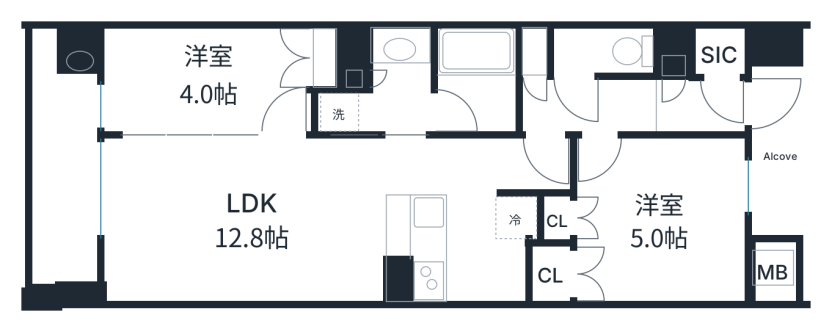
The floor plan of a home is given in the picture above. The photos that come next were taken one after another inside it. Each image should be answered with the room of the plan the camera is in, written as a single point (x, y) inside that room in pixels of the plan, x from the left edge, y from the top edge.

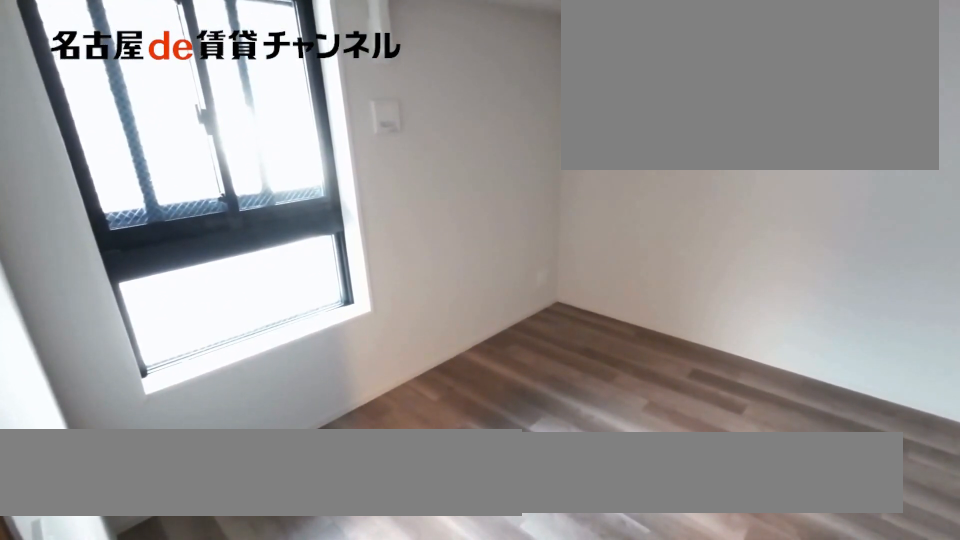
(659, 217)
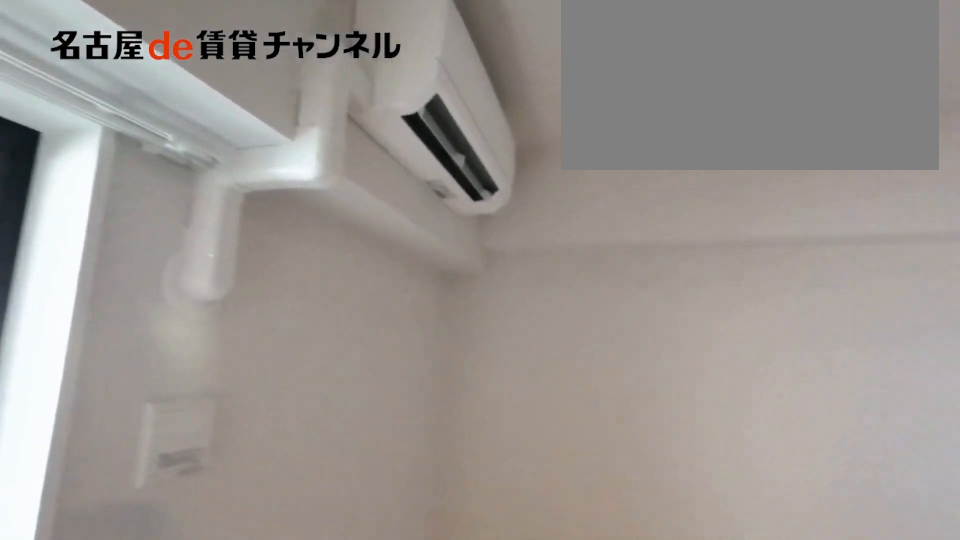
(659, 217)
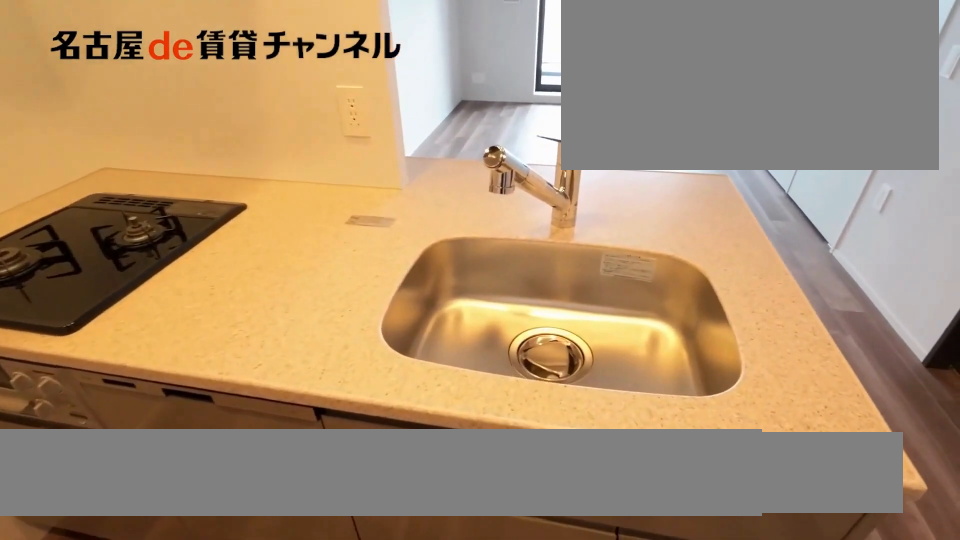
(451, 248)
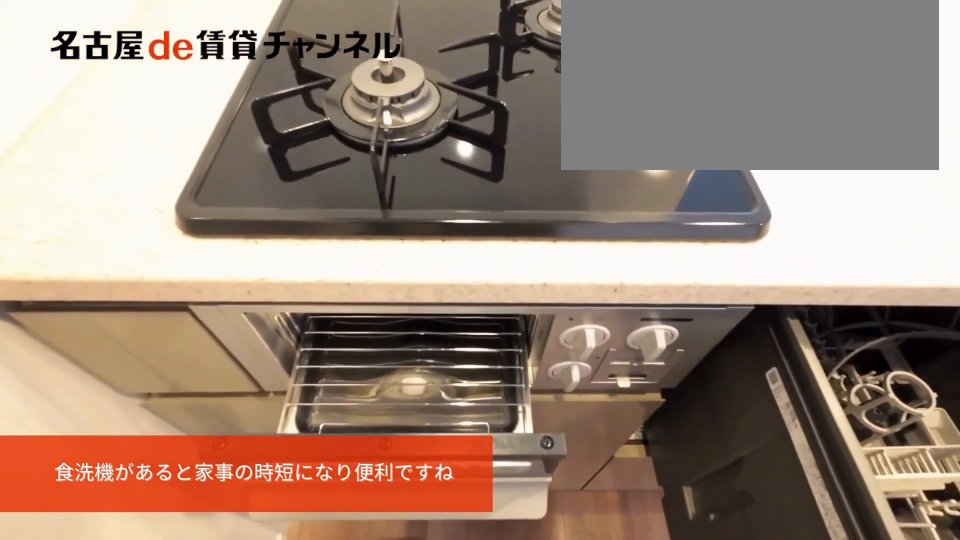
(451, 248)
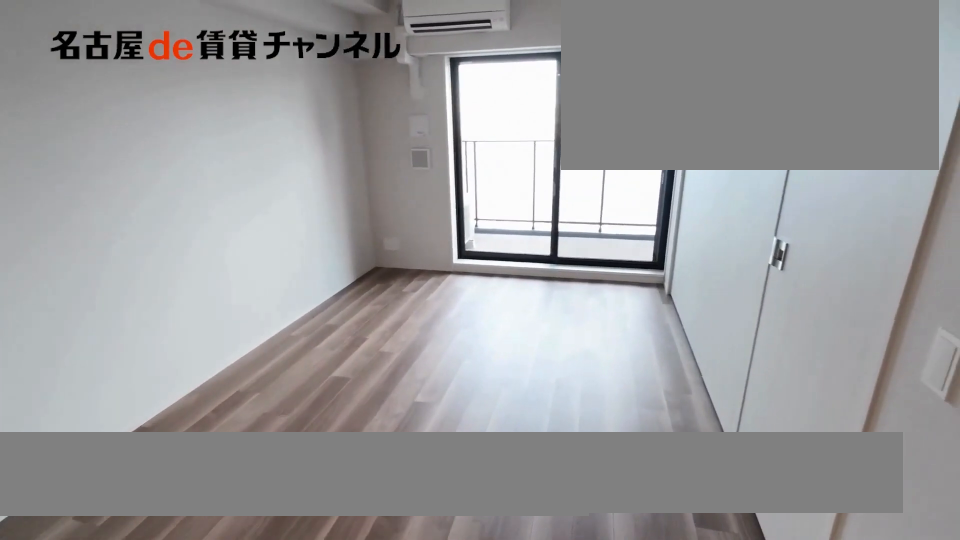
(240, 217)
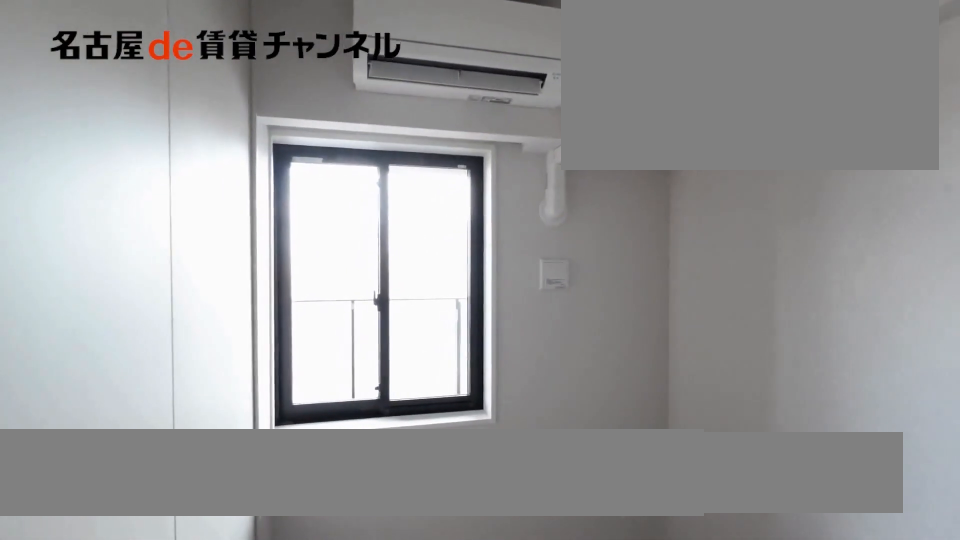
(204, 83)
